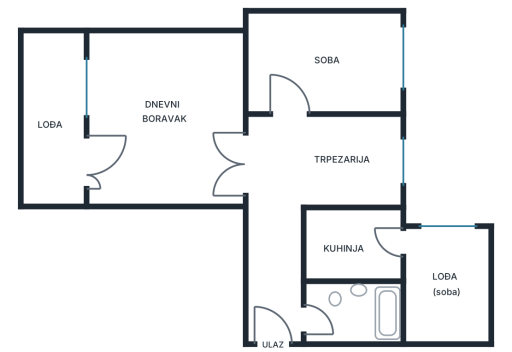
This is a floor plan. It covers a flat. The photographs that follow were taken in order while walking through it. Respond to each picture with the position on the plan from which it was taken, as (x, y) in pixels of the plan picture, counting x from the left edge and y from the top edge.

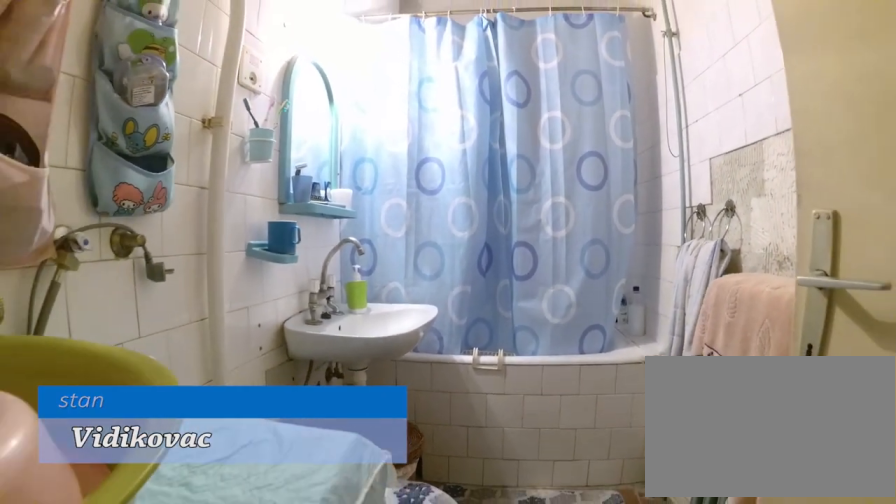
(306, 318)
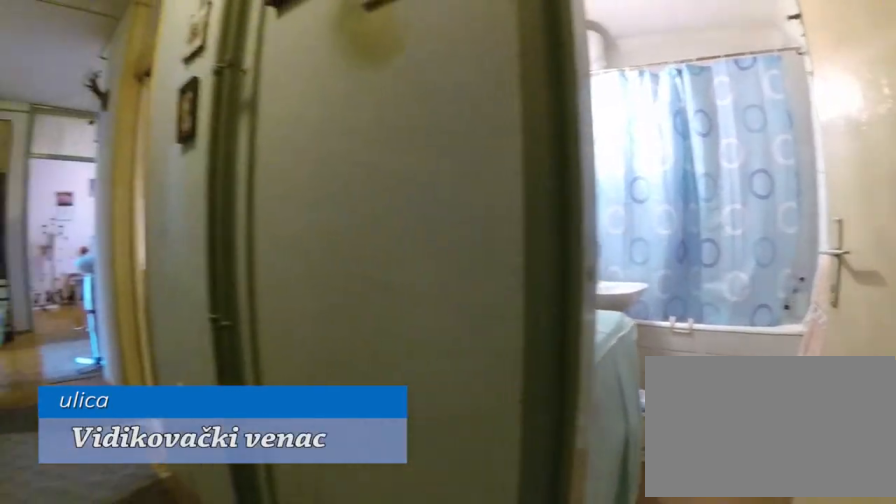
(278, 325)
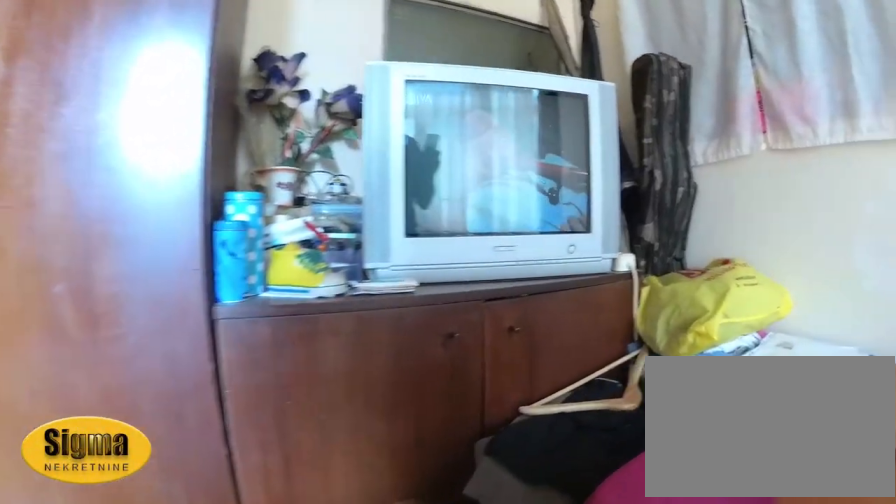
(452, 307)
